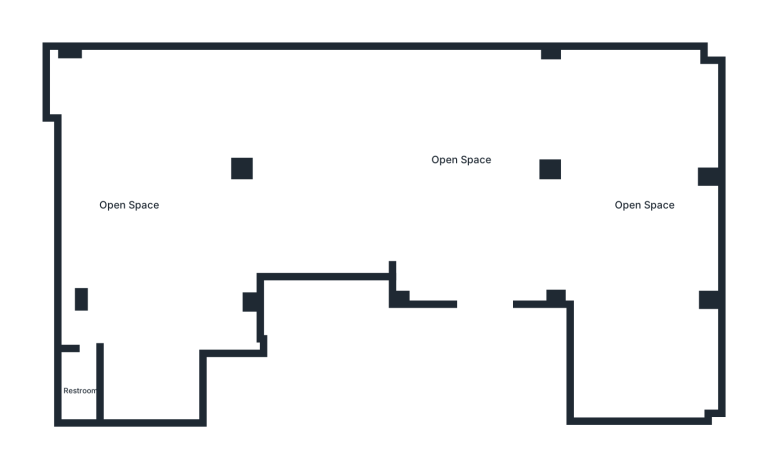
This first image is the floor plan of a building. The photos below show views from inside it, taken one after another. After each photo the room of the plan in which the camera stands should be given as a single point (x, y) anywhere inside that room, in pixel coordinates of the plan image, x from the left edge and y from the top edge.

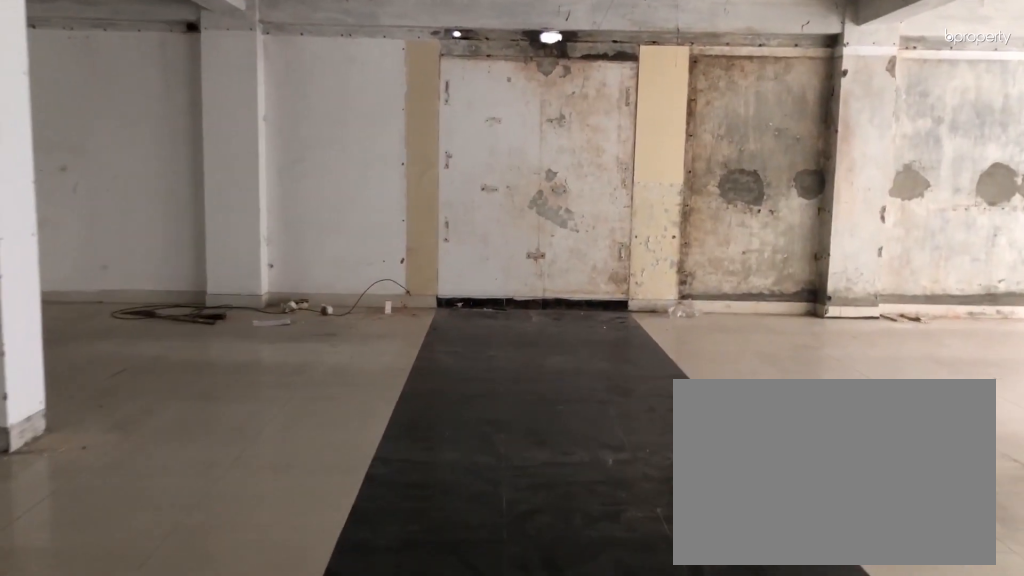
(487, 285)
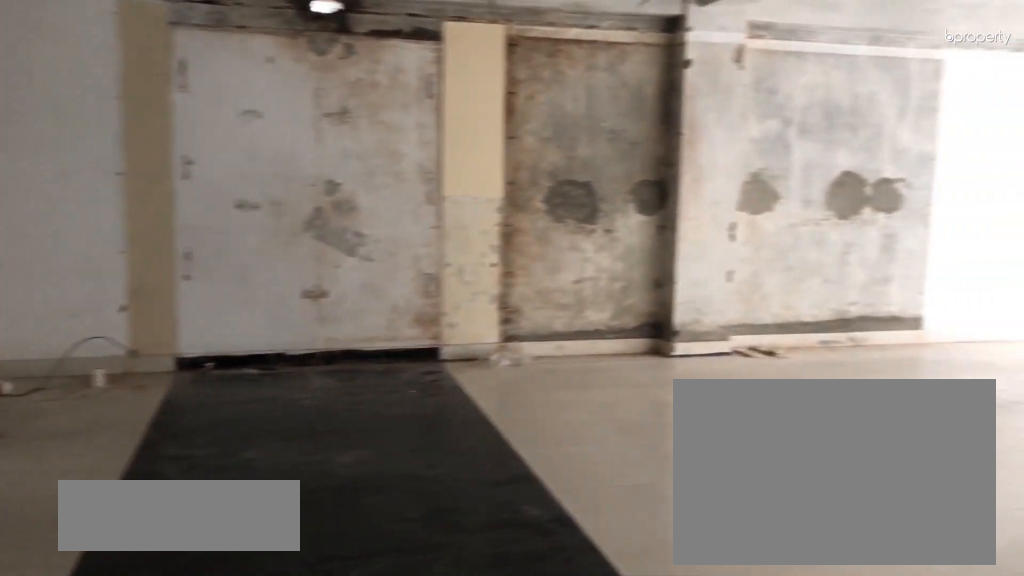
(463, 162)
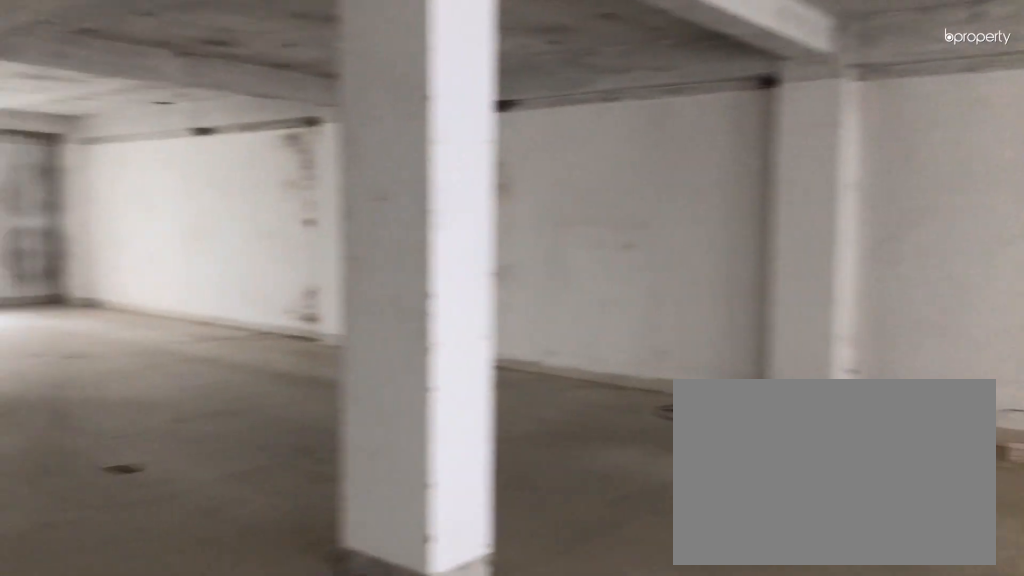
(463, 162)
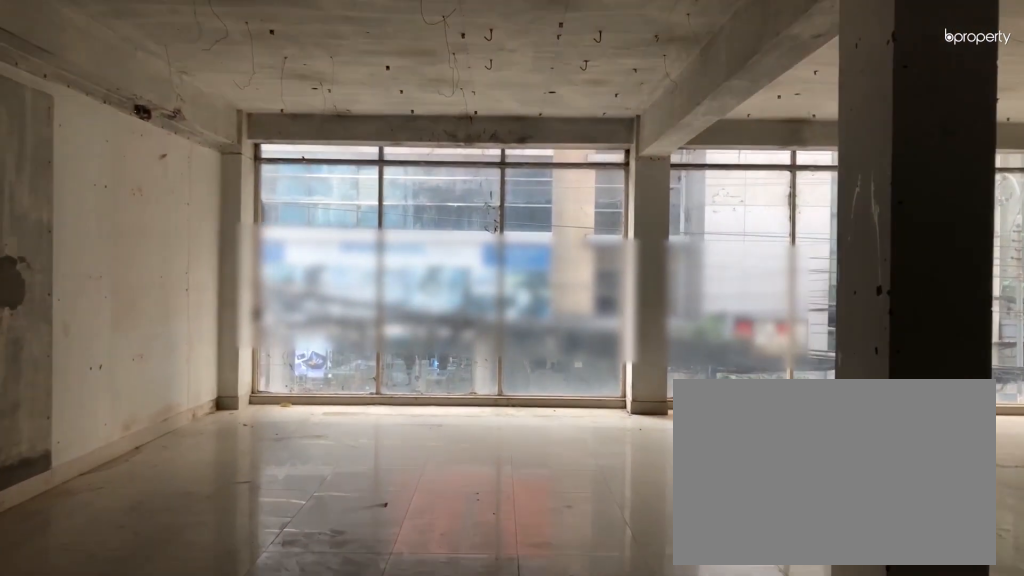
(641, 206)
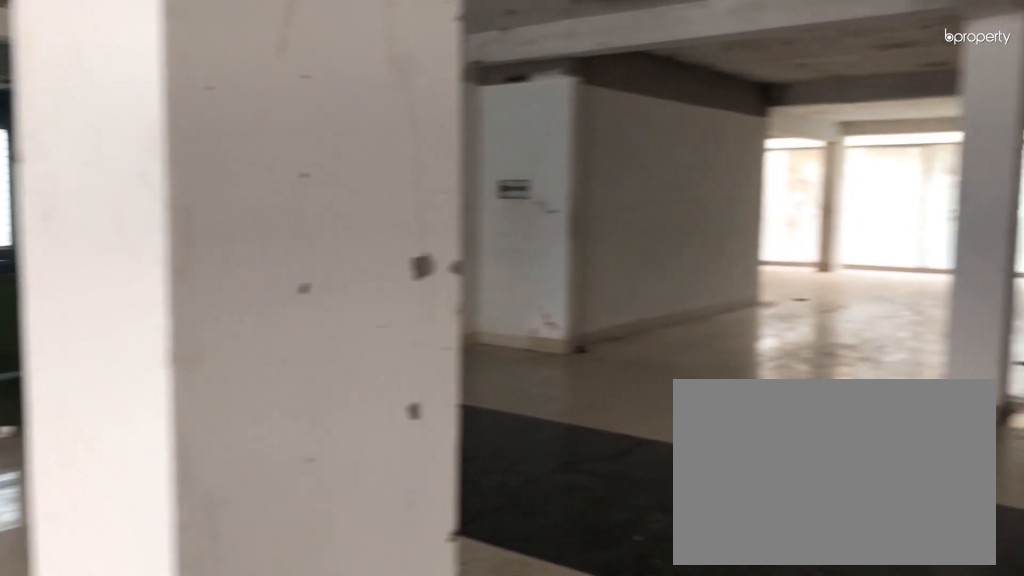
(641, 206)
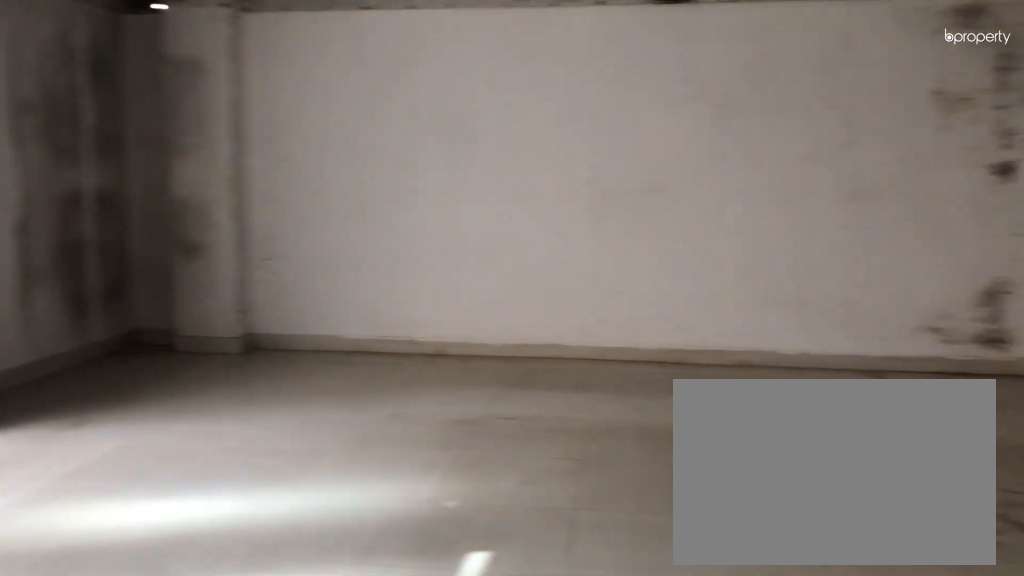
(127, 207)
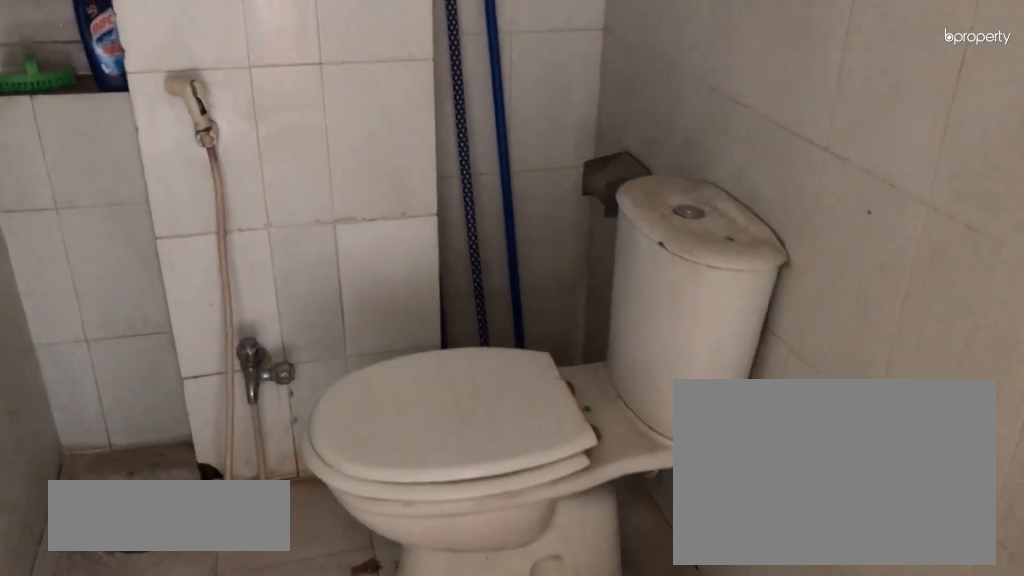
(80, 391)
